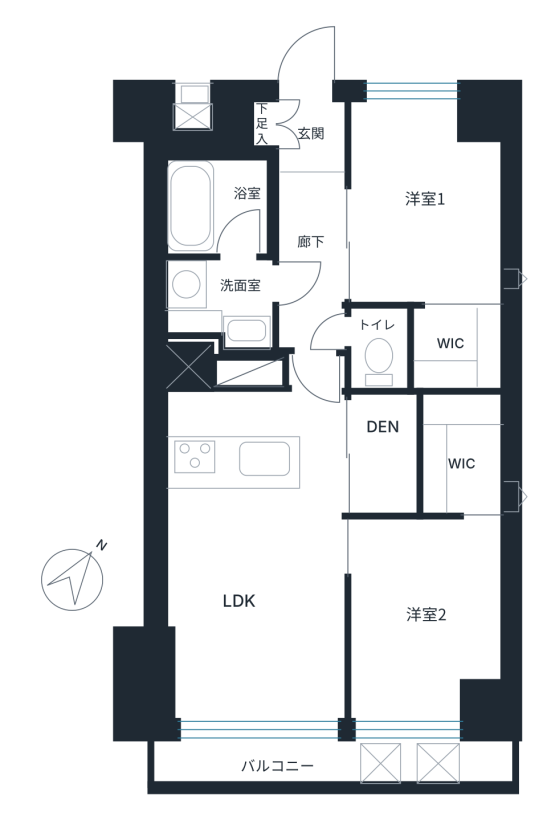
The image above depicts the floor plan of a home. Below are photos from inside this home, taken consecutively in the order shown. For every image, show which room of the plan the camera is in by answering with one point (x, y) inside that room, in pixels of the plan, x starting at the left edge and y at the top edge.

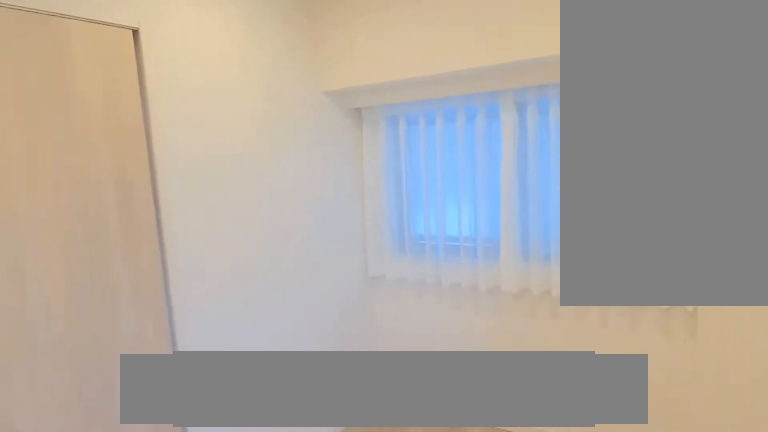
(430, 208)
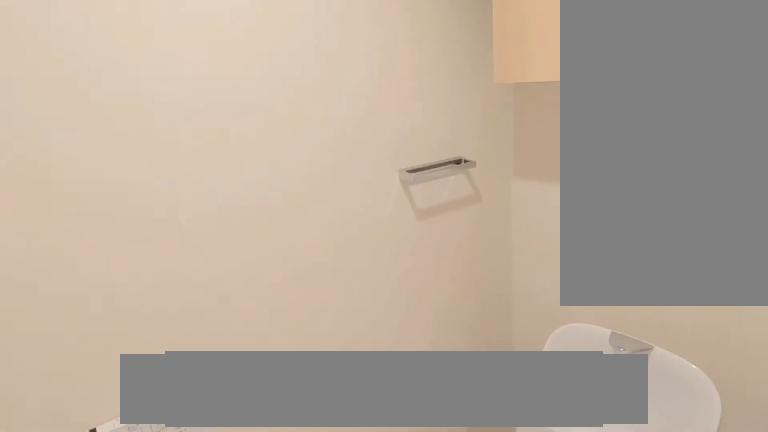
(384, 350)
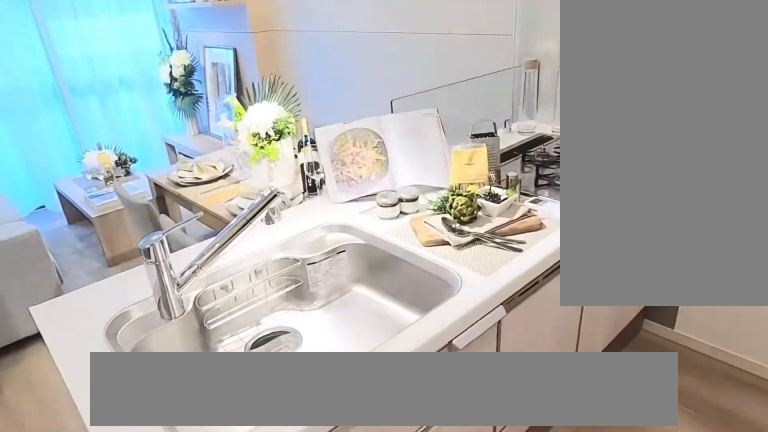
(235, 422)
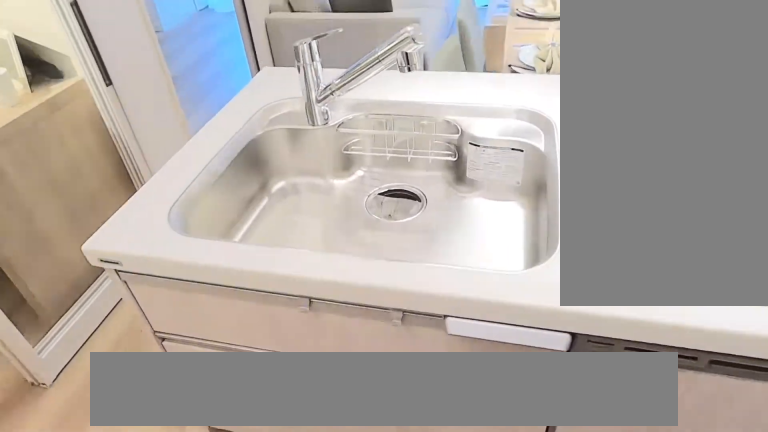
(236, 422)
